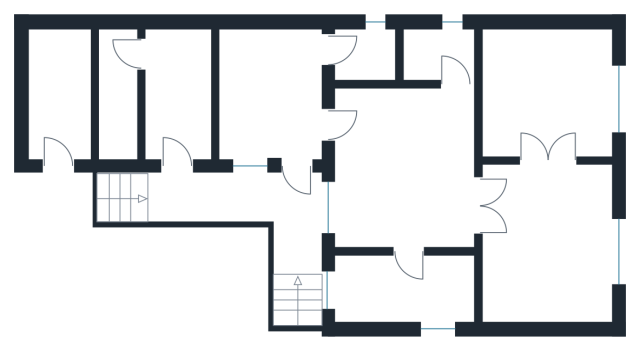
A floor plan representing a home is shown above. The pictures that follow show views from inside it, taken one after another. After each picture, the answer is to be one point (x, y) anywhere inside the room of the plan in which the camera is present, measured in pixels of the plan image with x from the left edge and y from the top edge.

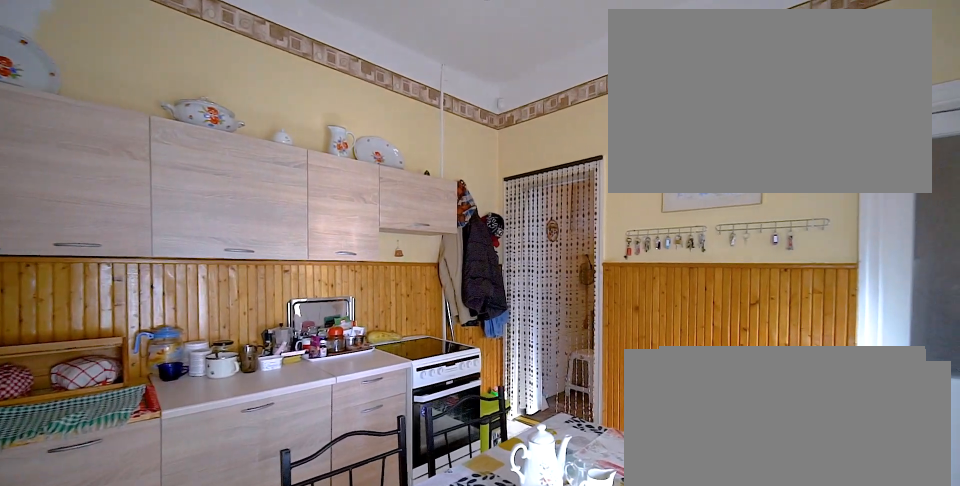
(272, 97)
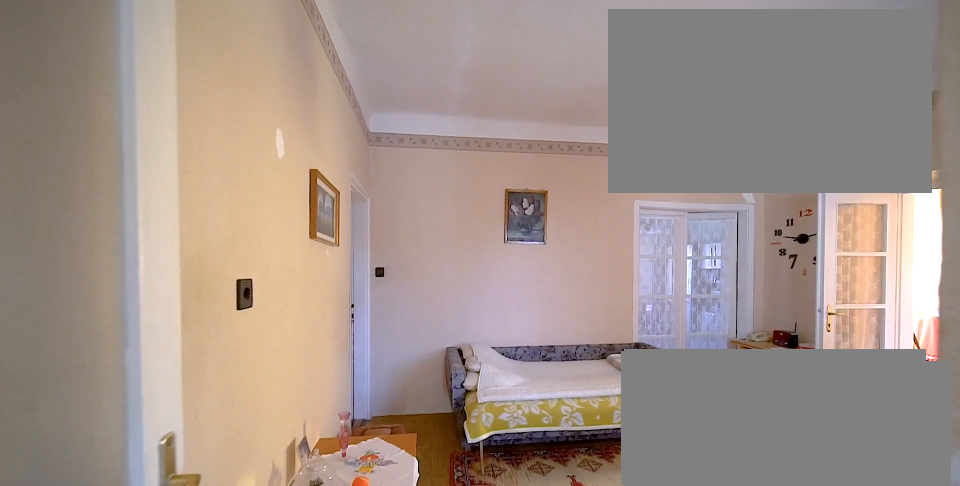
(407, 177)
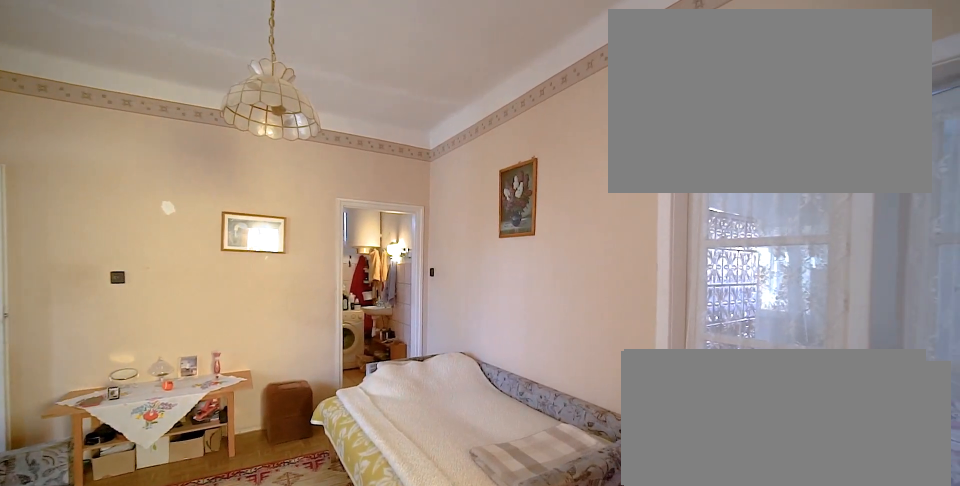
(407, 177)
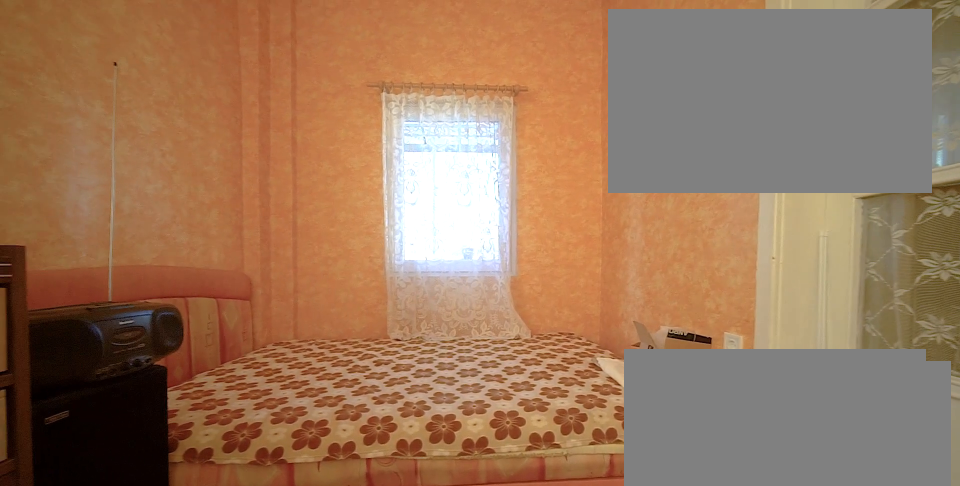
(407, 294)
